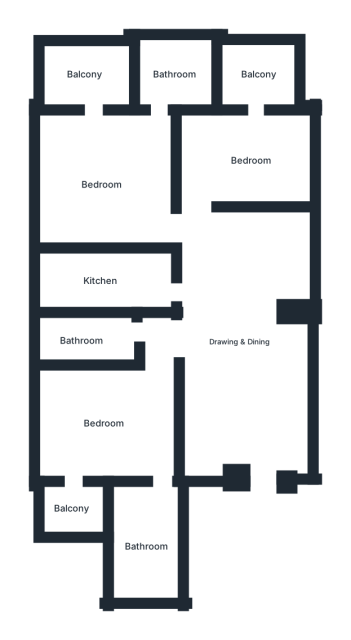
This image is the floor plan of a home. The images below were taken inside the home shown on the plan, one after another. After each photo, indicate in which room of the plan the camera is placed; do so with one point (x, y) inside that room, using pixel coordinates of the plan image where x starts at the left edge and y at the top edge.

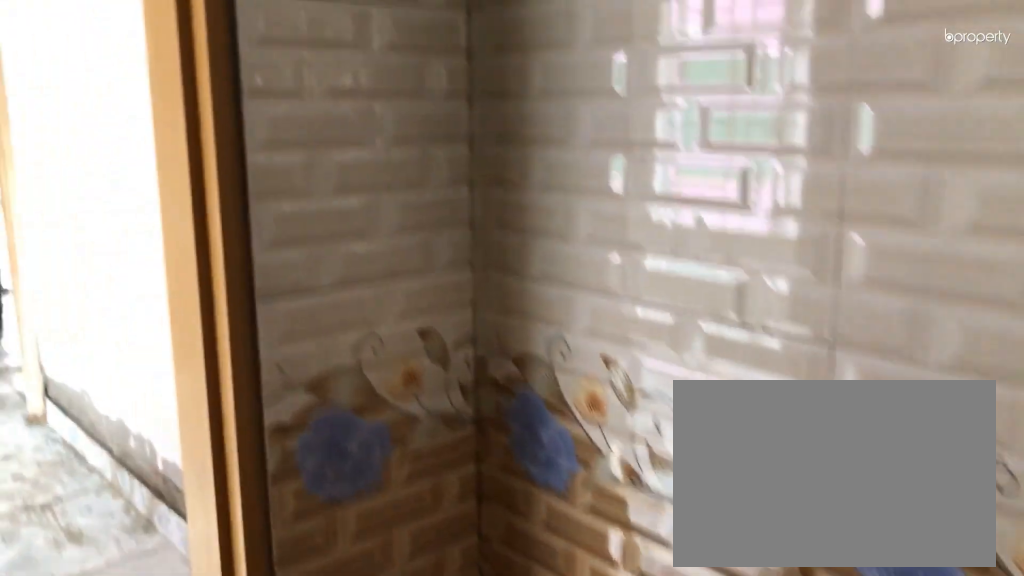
(147, 546)
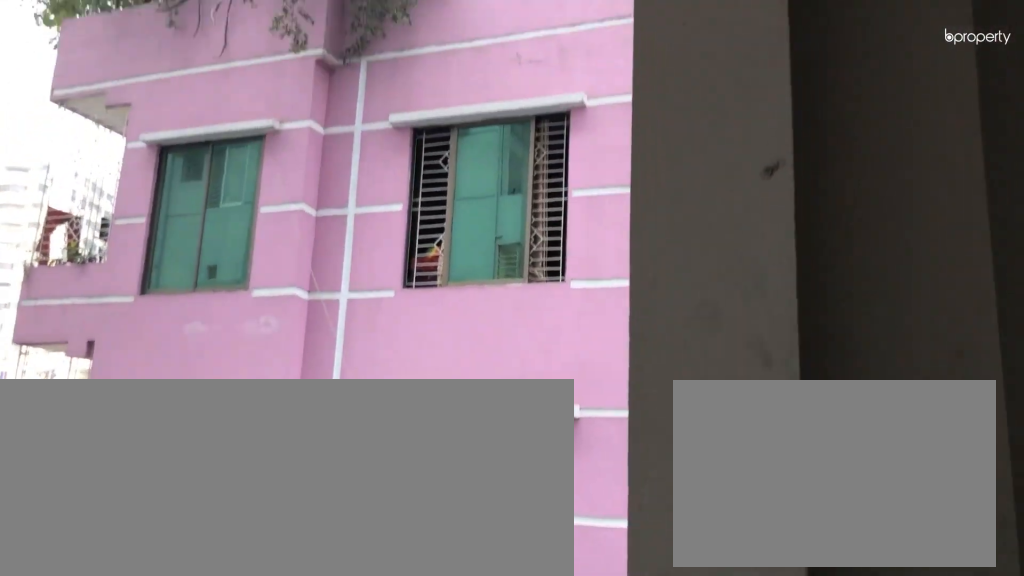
(74, 508)
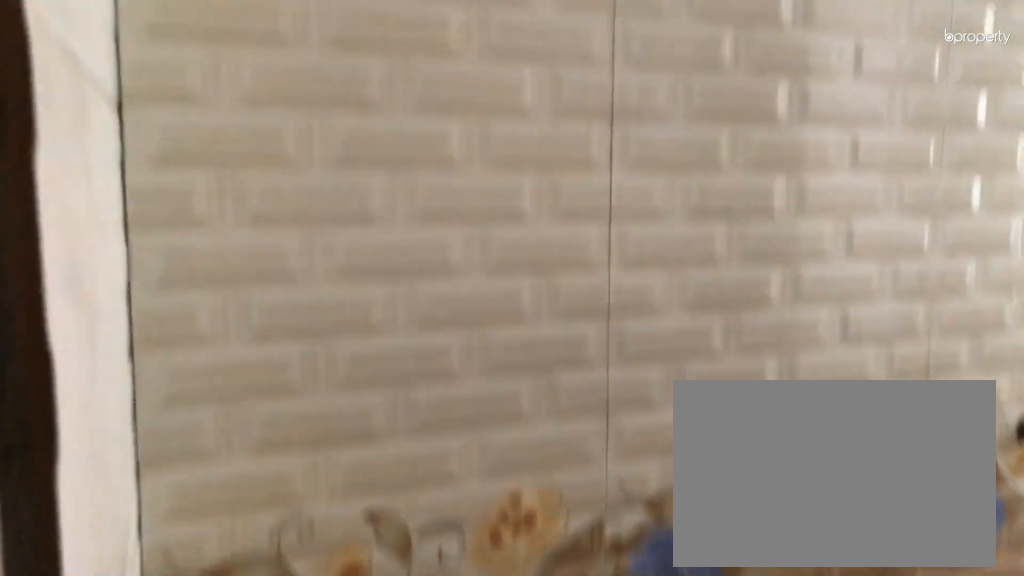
(81, 340)
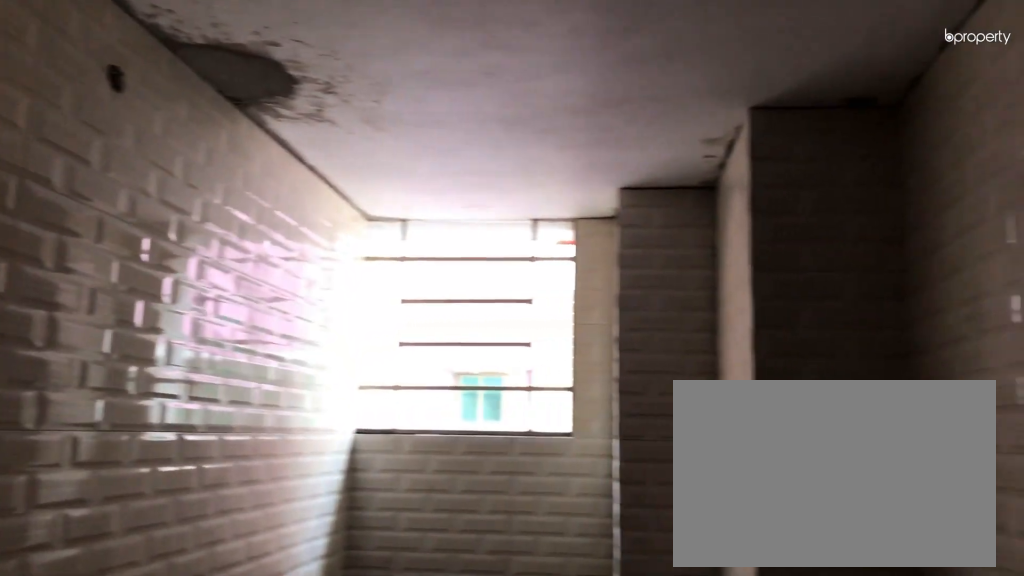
(81, 340)
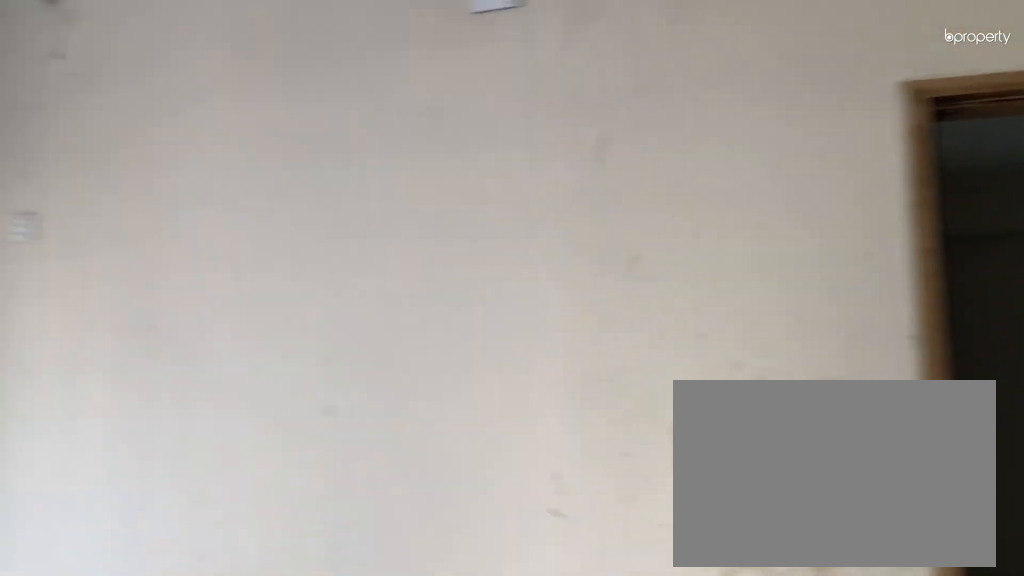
(101, 185)
